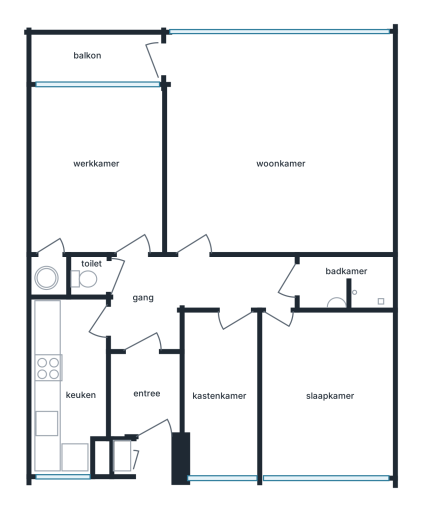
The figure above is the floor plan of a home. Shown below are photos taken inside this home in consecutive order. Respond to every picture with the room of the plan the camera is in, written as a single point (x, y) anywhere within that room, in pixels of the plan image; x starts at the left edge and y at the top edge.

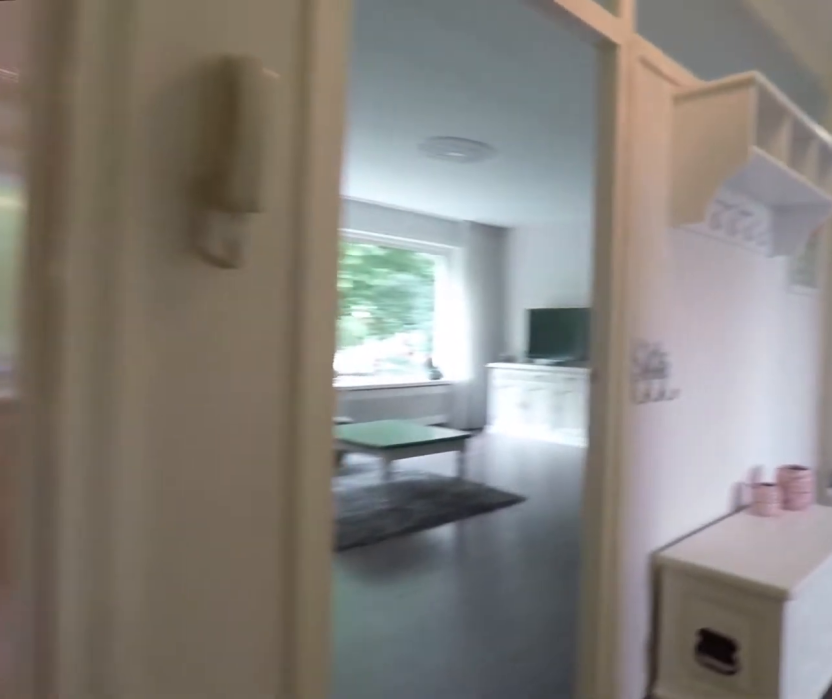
(190, 292)
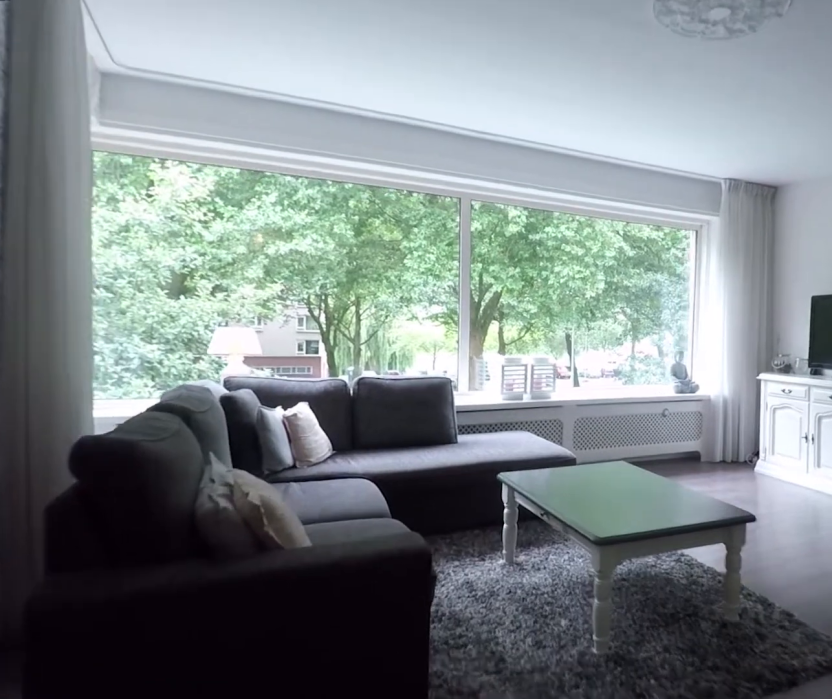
(279, 145)
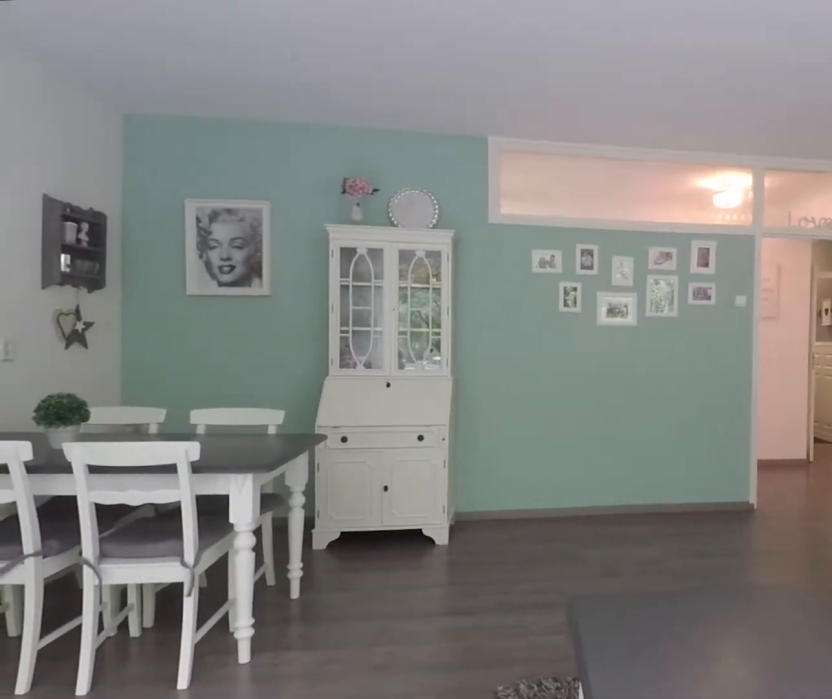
(279, 145)
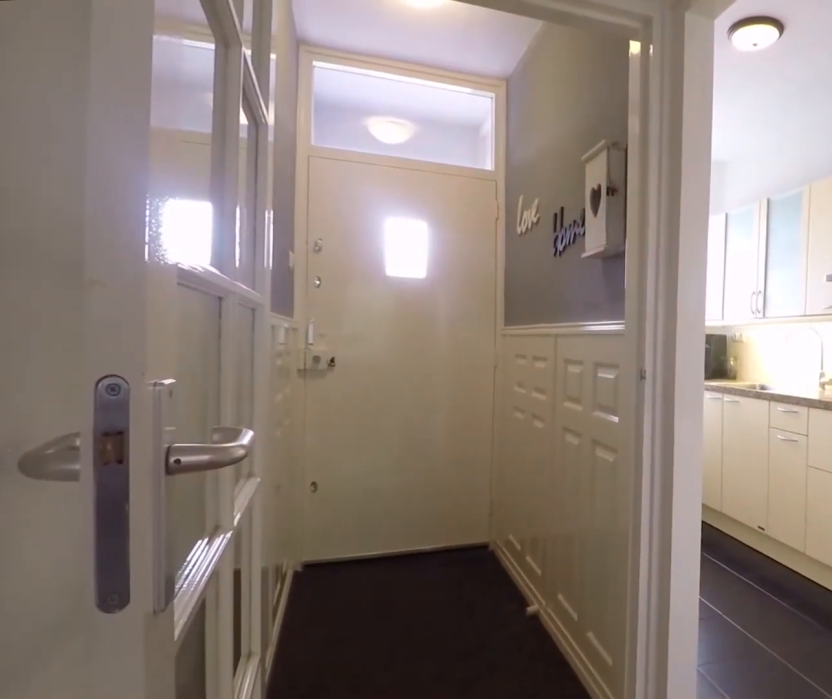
(190, 292)
